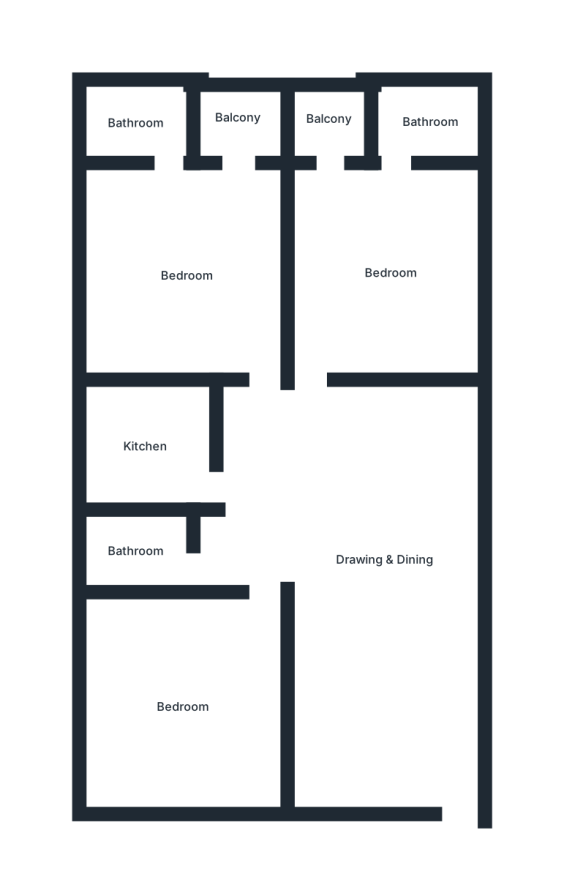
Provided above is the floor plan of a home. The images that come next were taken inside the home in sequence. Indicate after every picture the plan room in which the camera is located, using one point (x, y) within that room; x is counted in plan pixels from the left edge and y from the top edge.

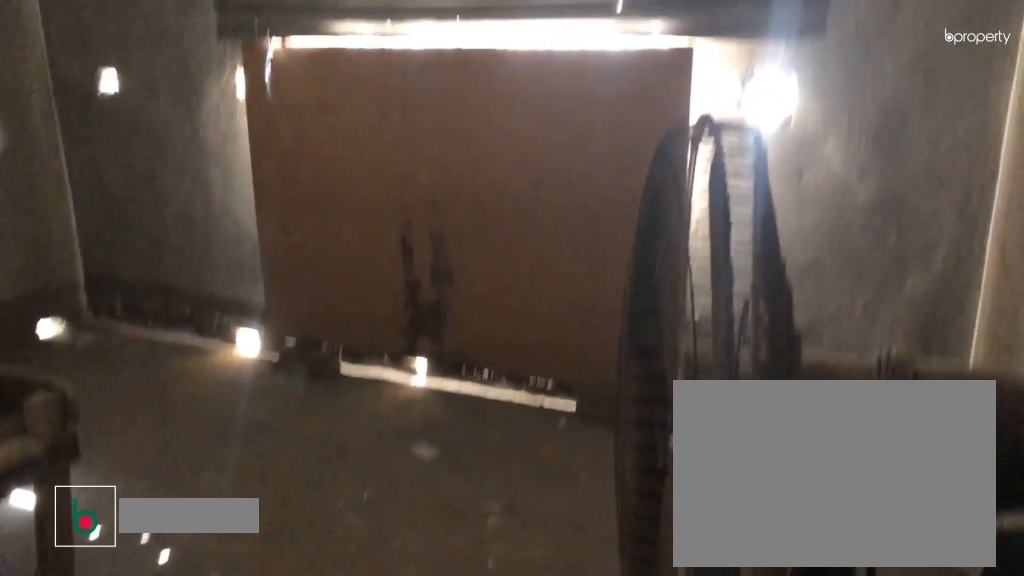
(184, 707)
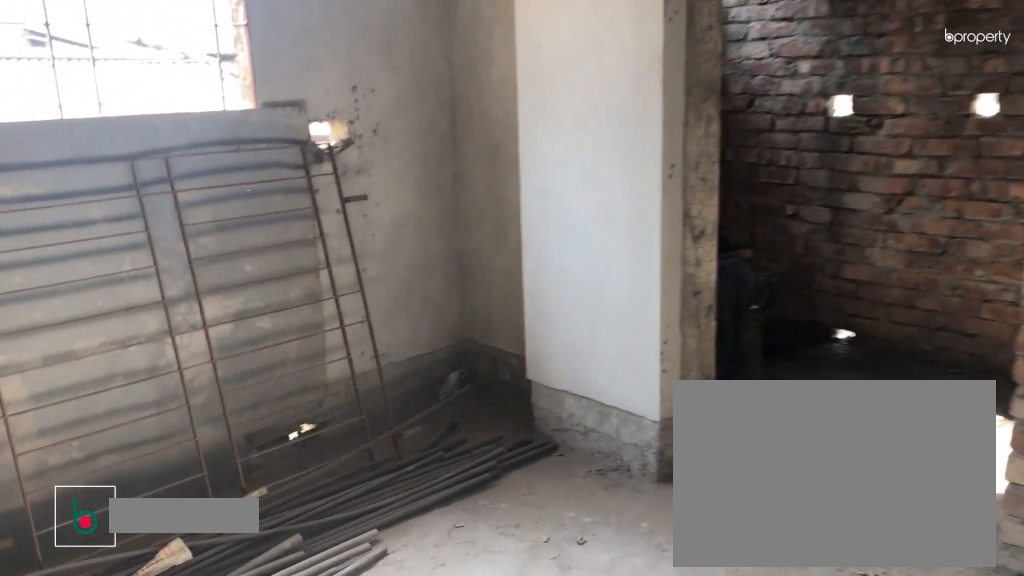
(189, 275)
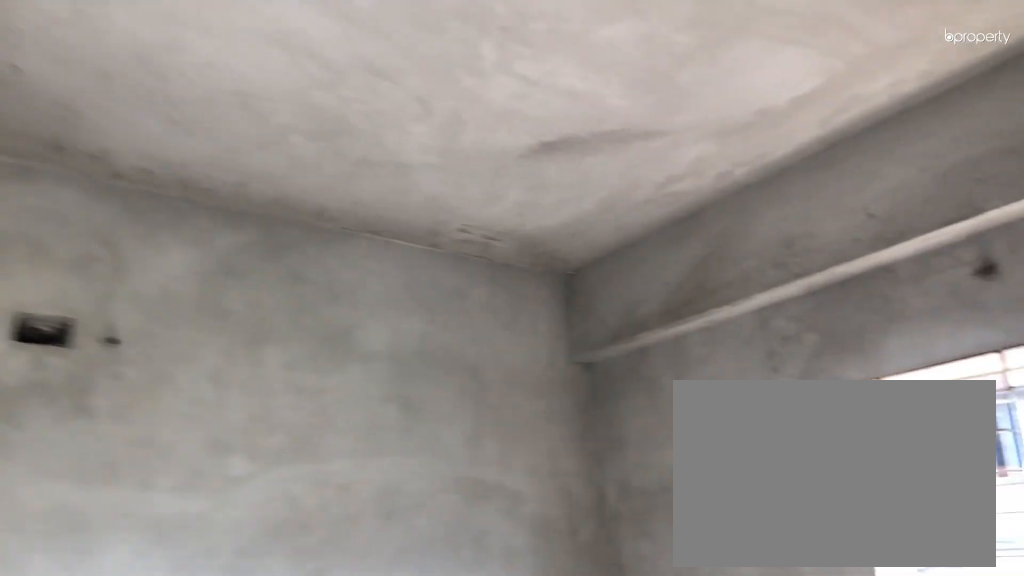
(189, 275)
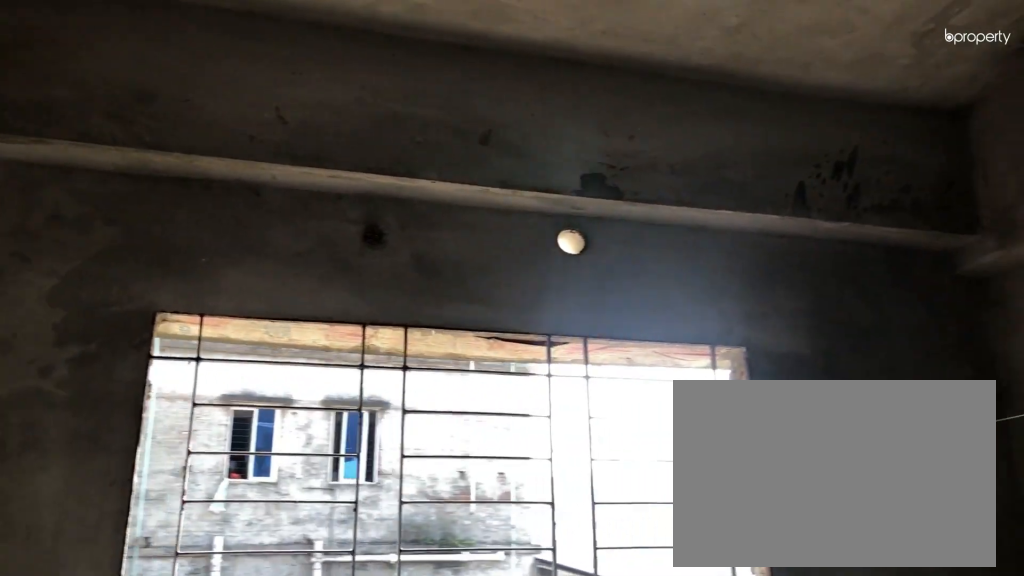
(189, 275)
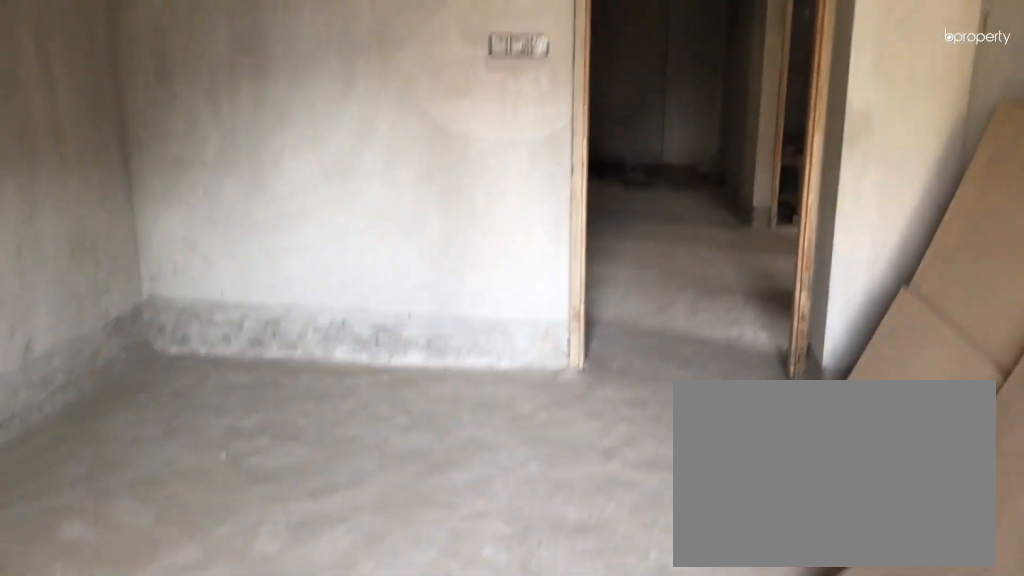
(391, 273)
